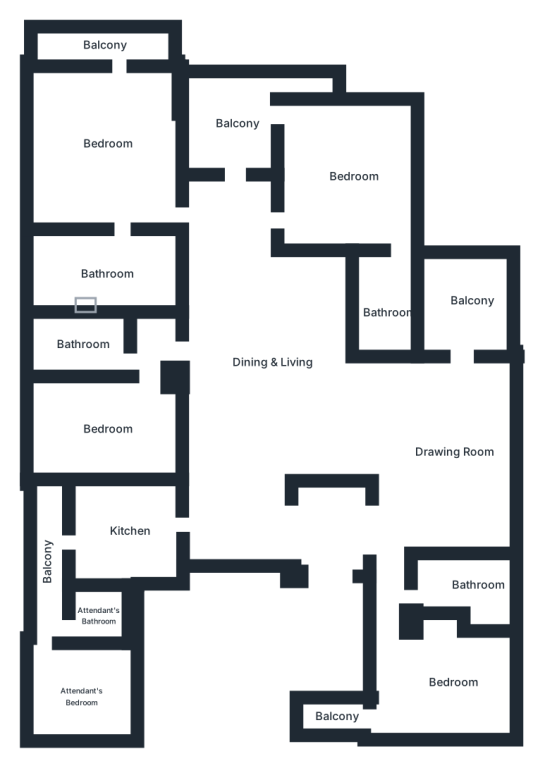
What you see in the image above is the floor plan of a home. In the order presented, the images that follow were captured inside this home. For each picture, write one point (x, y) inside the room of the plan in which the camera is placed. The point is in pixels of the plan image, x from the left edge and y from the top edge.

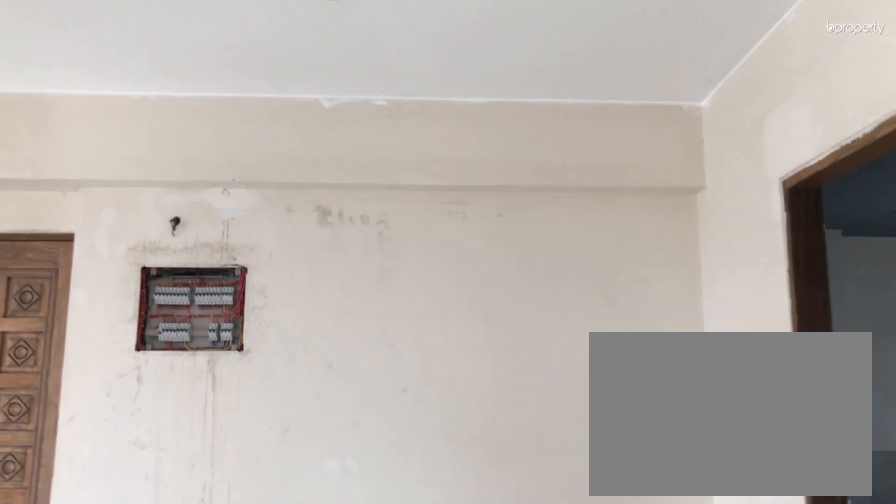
(263, 364)
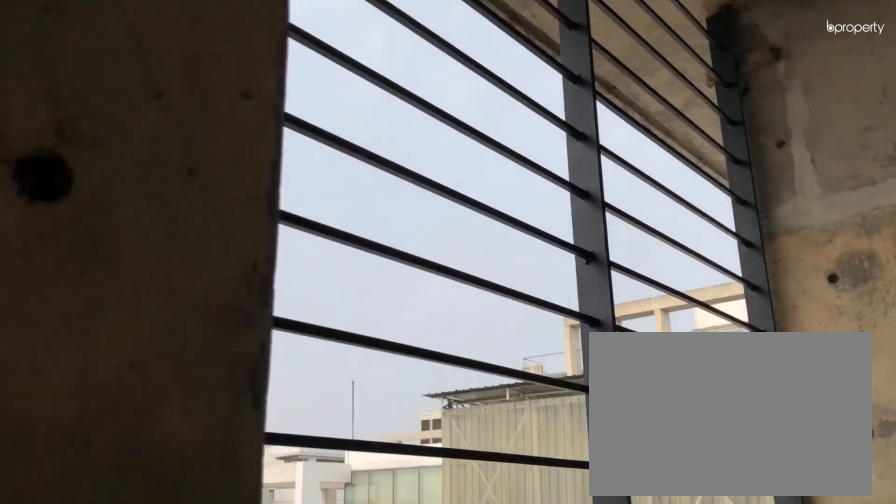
(324, 710)
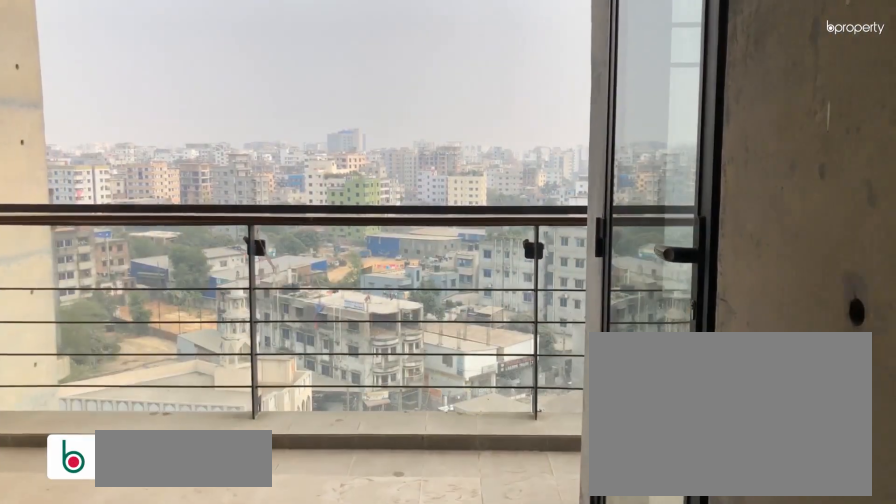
(233, 115)
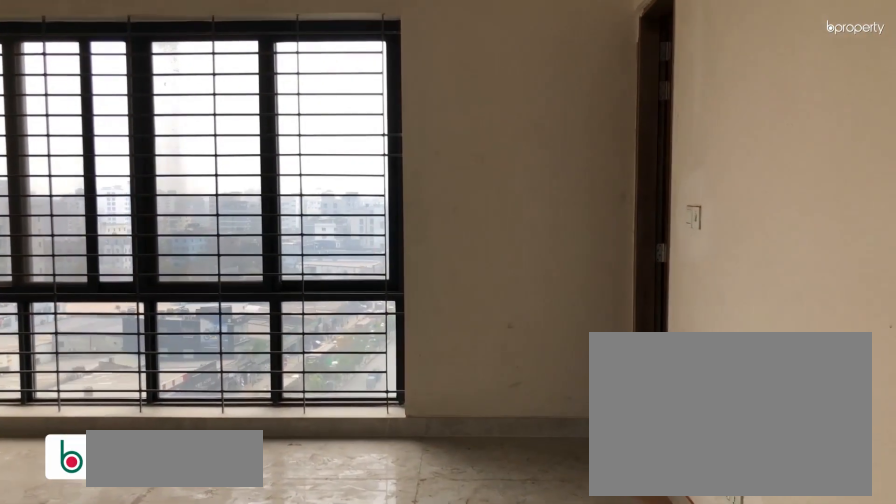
(345, 170)
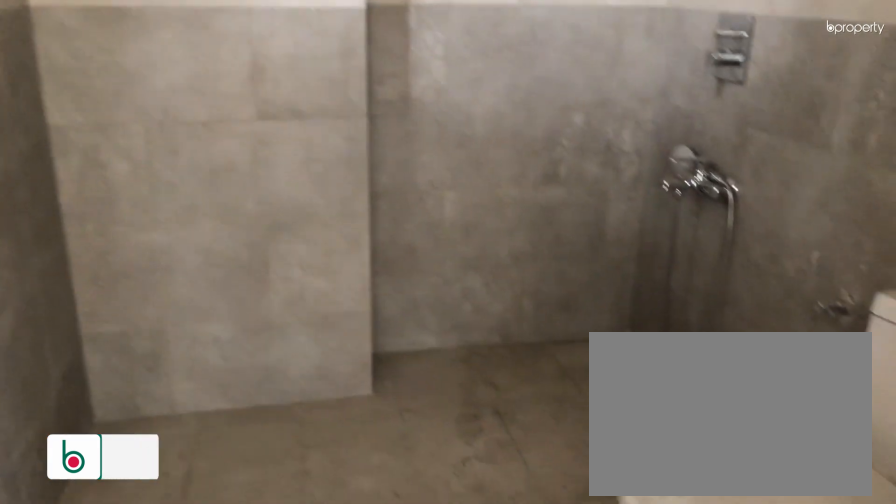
(384, 305)
